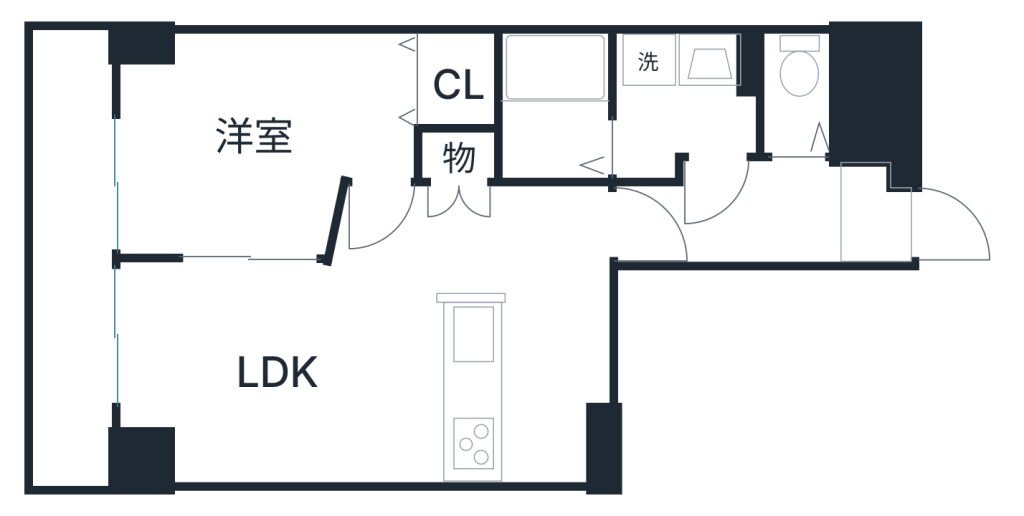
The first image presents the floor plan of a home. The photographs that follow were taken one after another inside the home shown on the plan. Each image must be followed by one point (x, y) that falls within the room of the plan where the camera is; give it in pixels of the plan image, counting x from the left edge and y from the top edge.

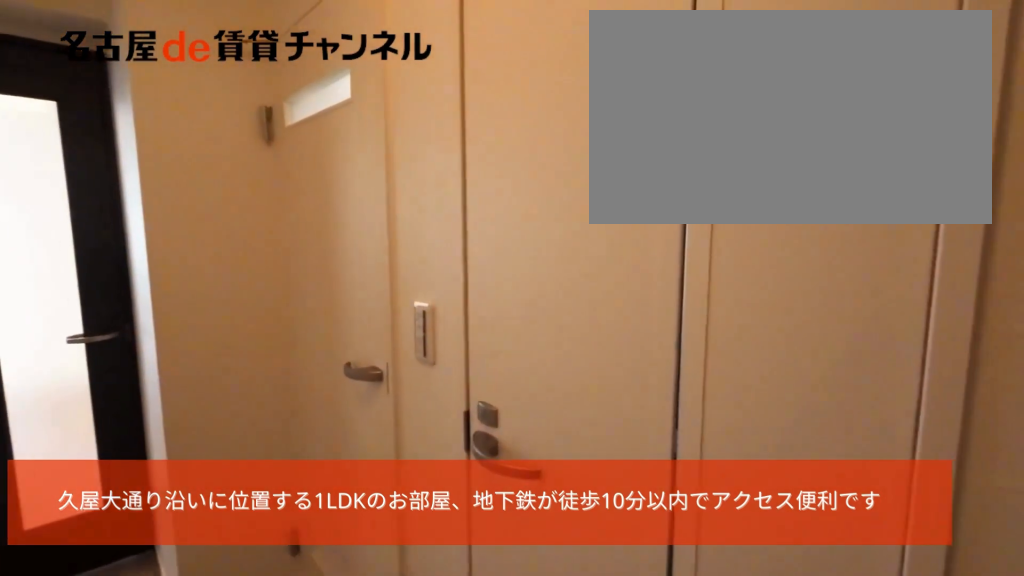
(879, 216)
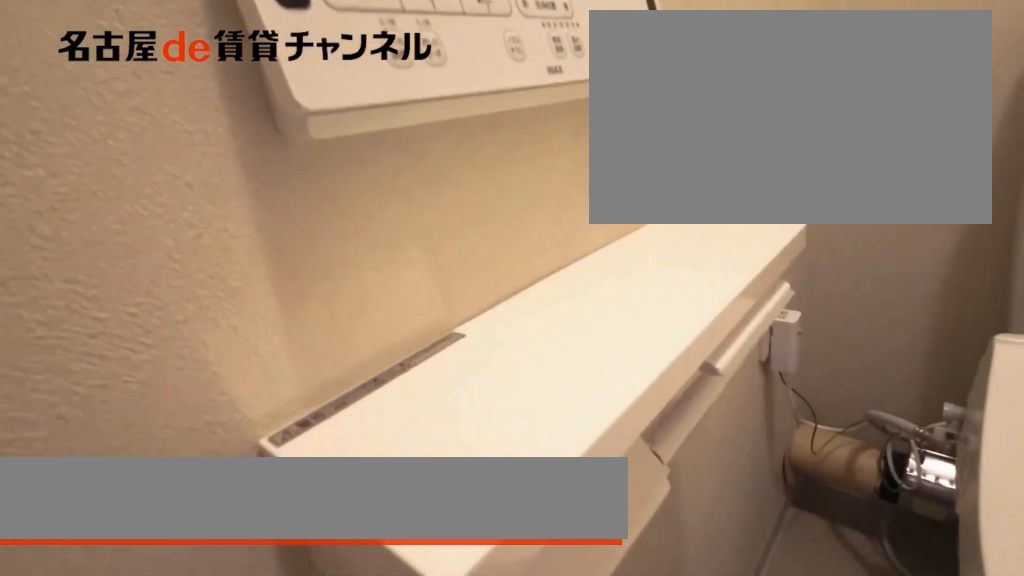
(798, 98)
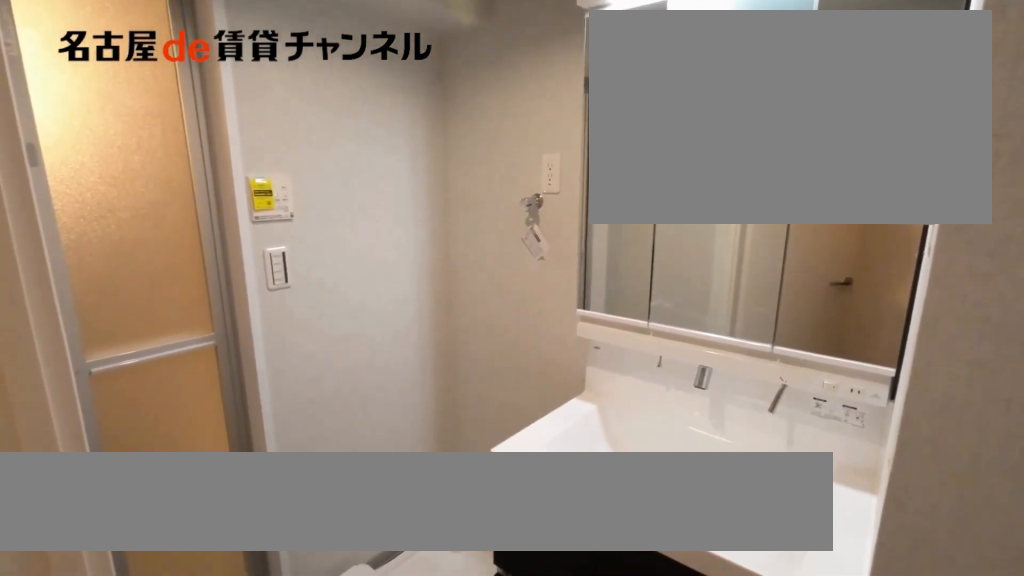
(685, 100)
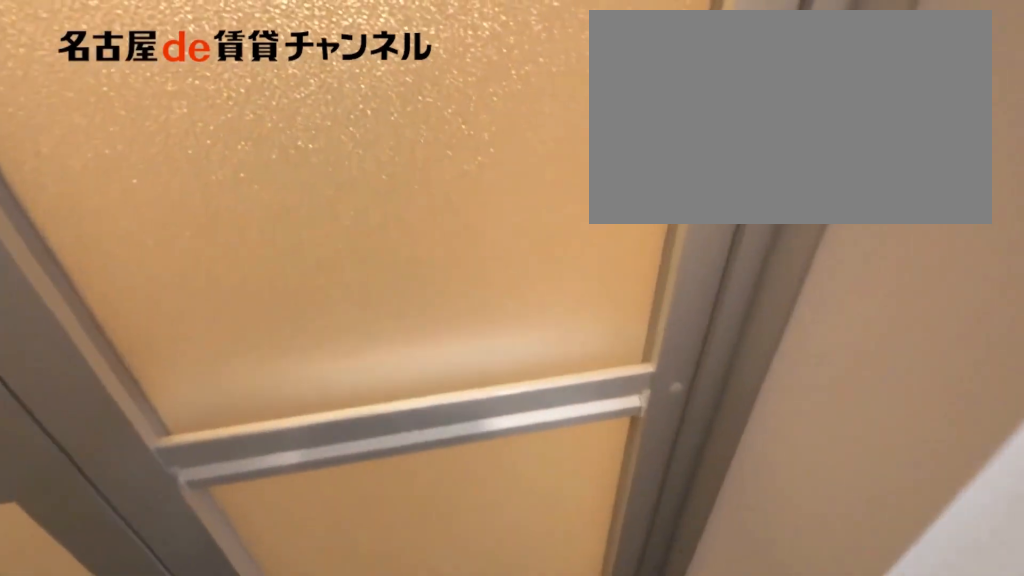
(685, 100)
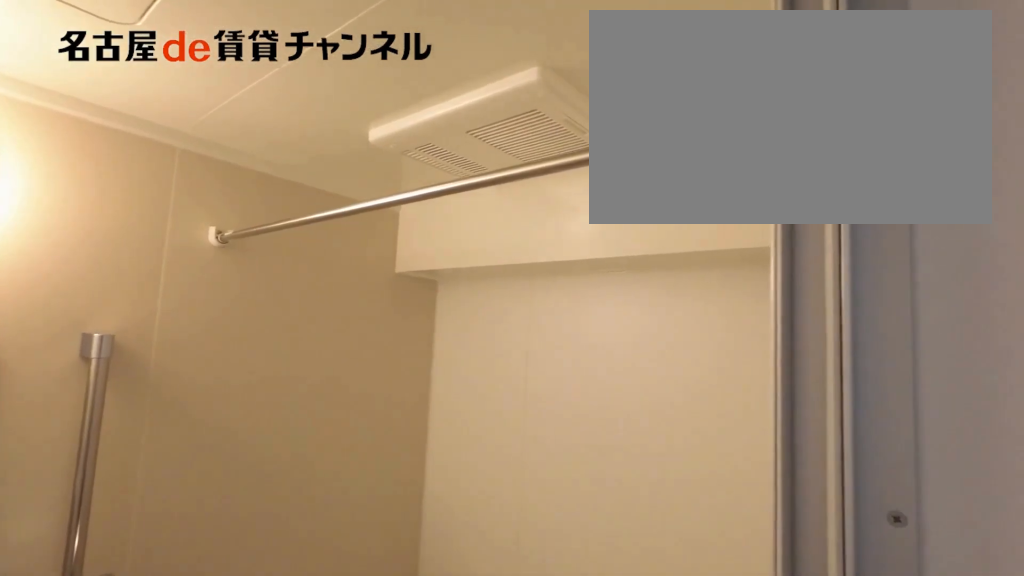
(551, 110)
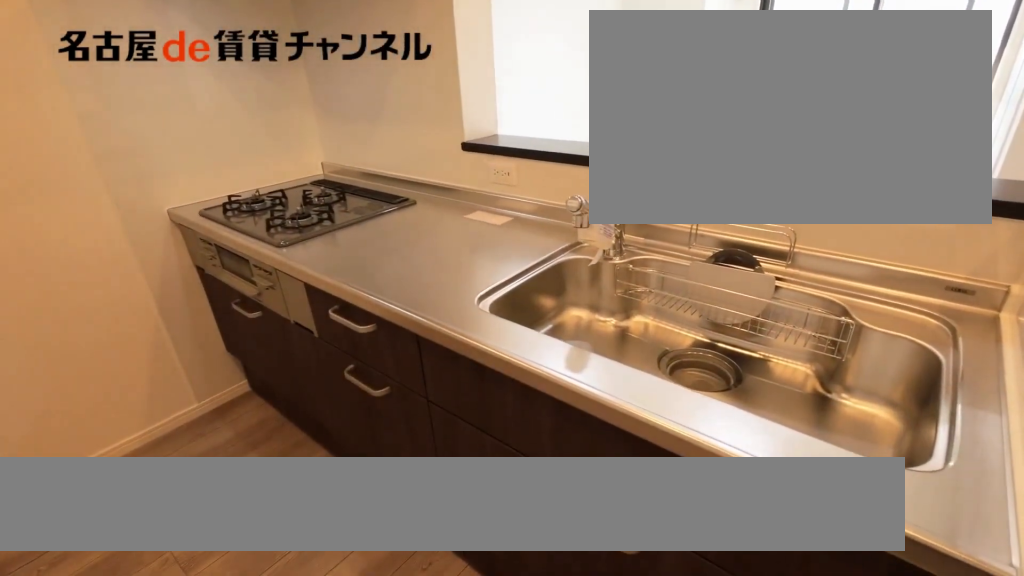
(524, 394)
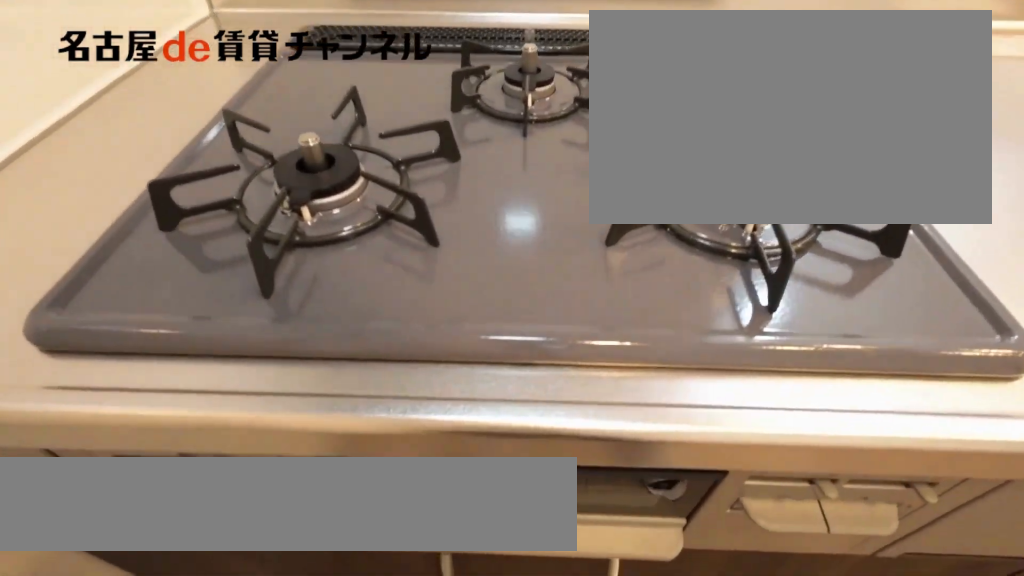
(524, 394)
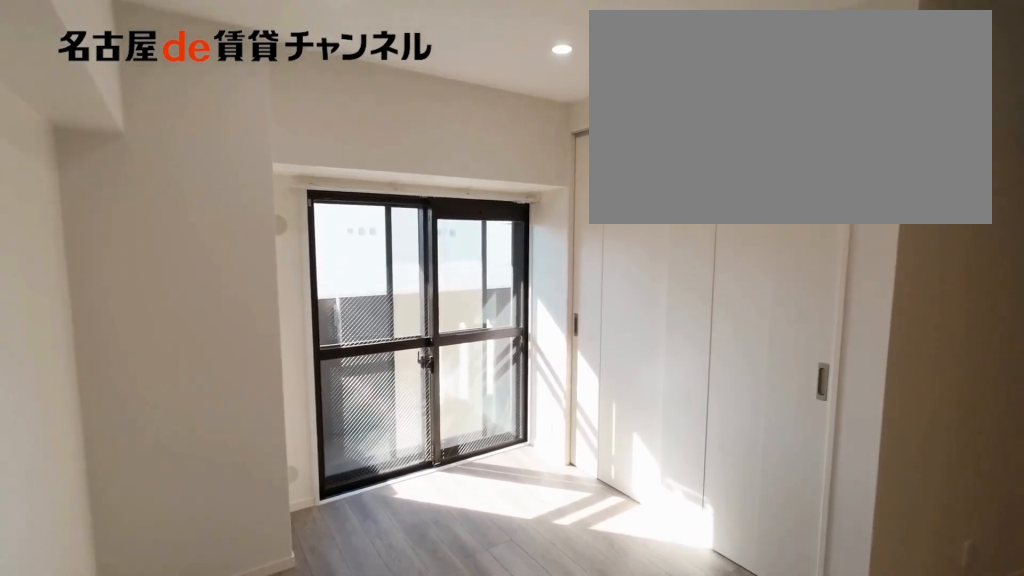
(275, 374)
